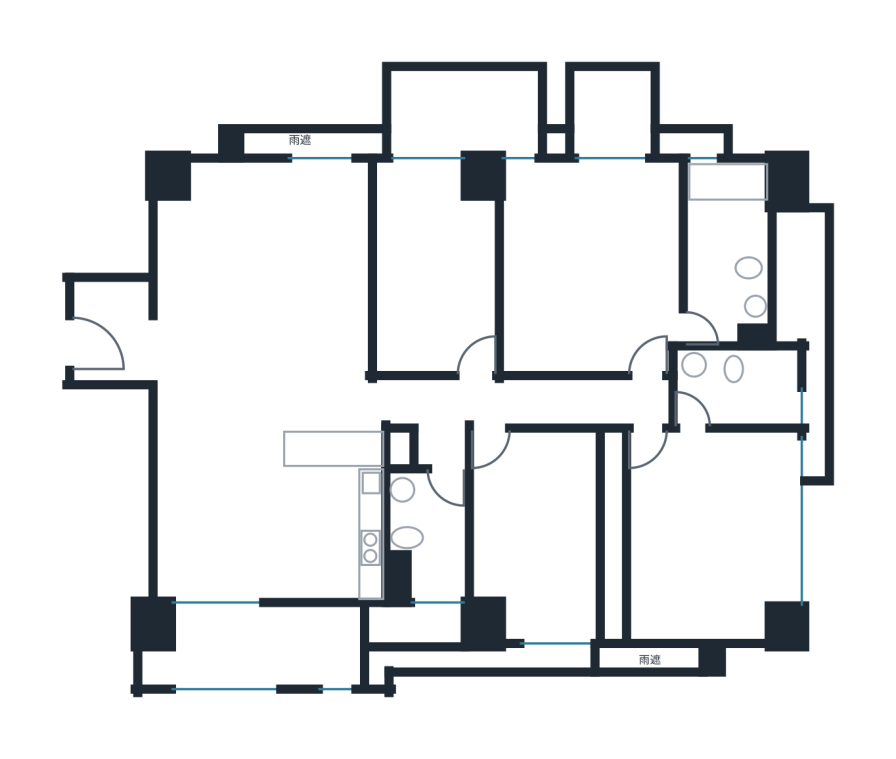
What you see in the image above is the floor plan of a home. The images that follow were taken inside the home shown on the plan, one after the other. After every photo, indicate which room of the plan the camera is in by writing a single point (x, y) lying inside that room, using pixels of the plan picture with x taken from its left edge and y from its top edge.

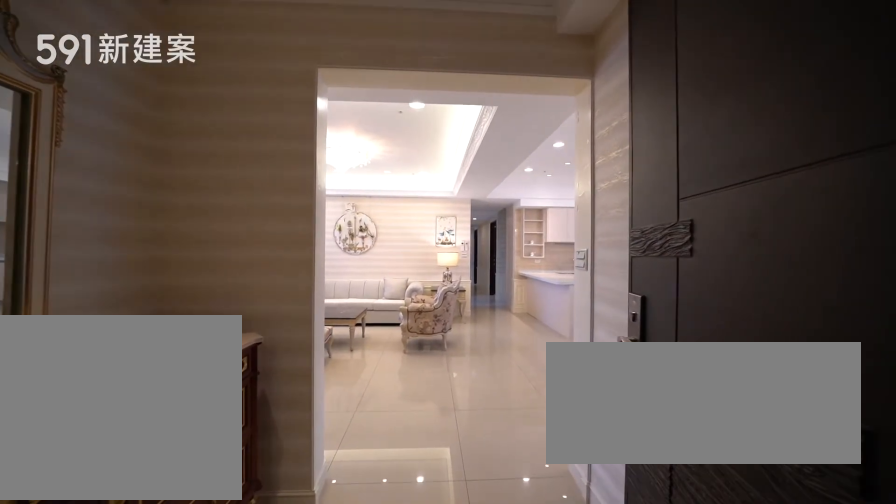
(114, 326)
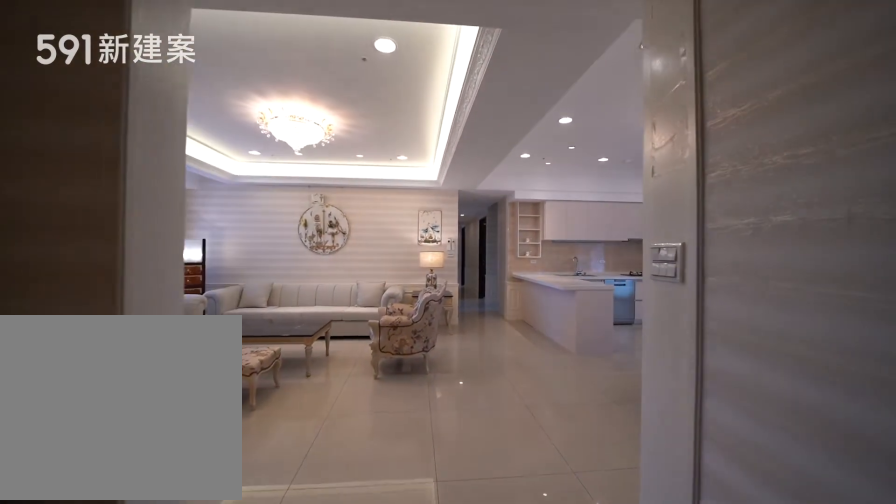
(114, 326)
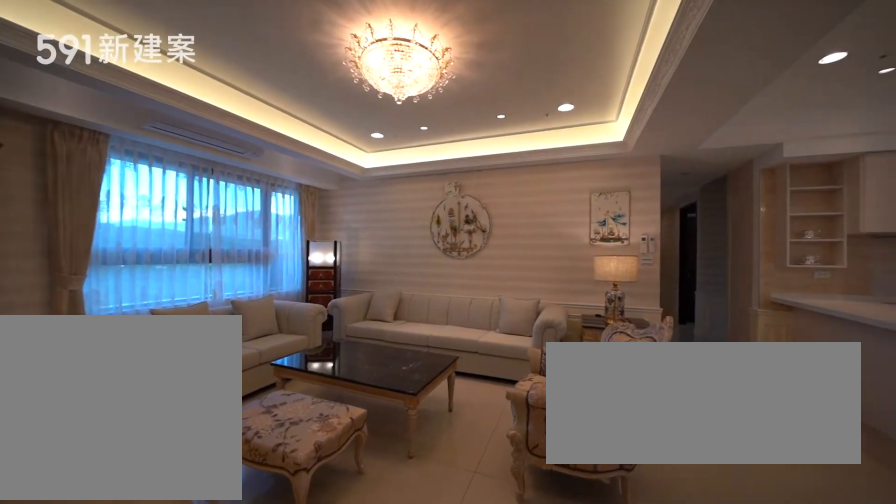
(266, 270)
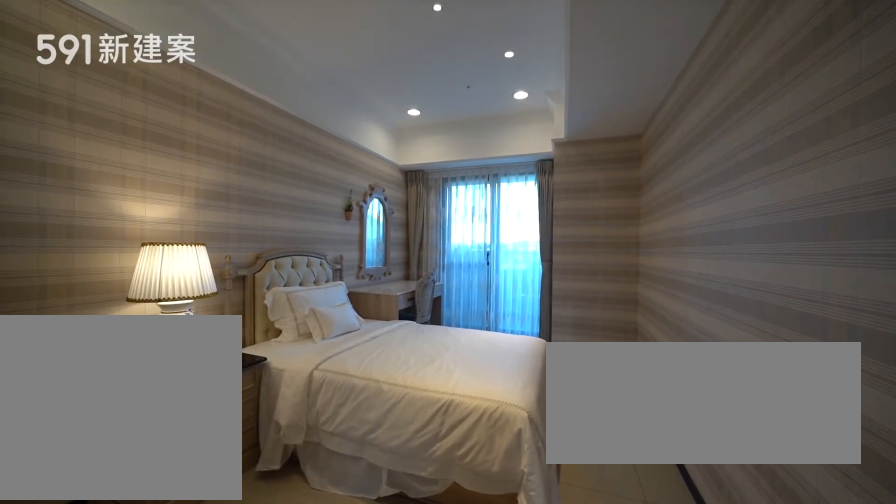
(433, 262)
